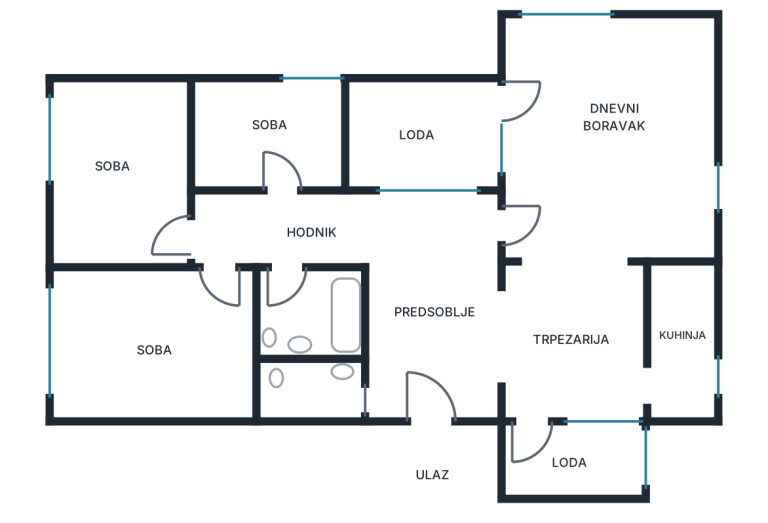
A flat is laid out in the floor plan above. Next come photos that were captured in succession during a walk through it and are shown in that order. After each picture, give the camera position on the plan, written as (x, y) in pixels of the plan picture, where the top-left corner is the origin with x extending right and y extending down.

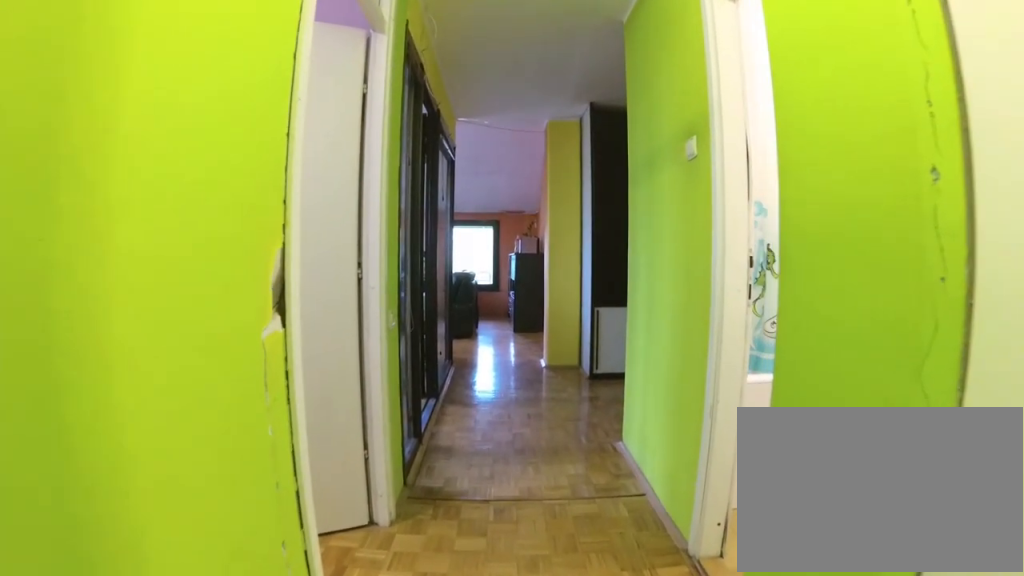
(222, 226)
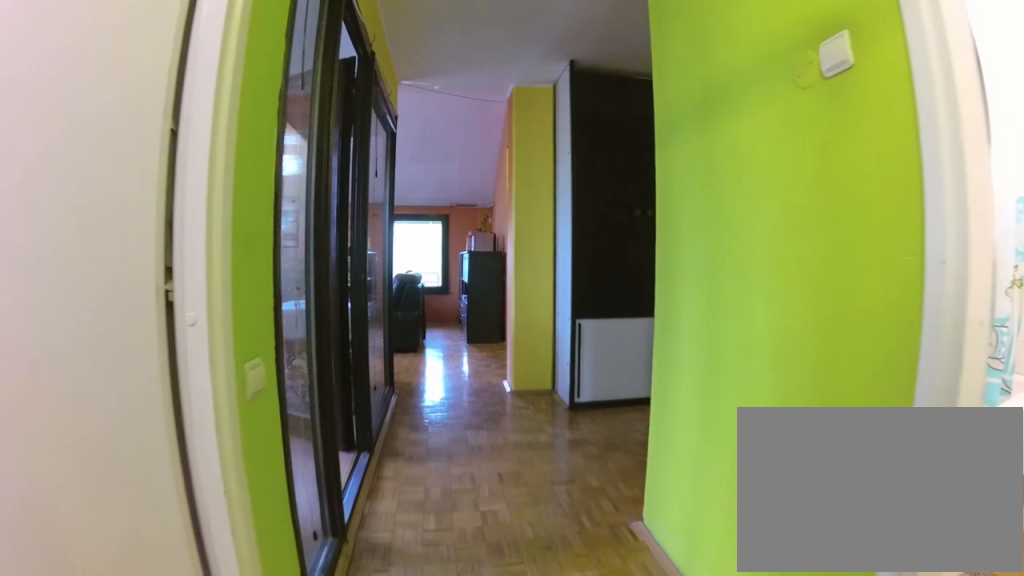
(265, 226)
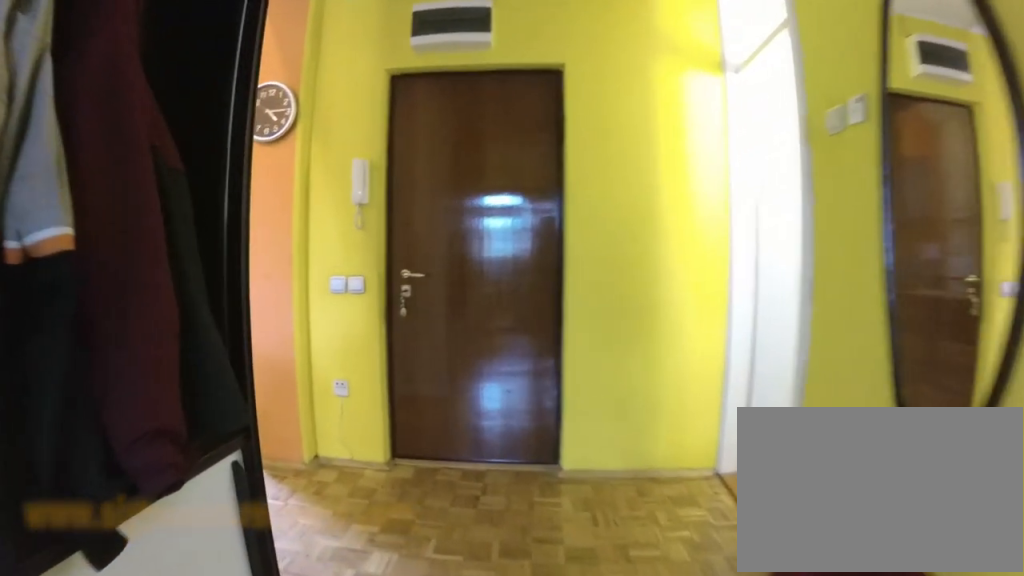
(425, 272)
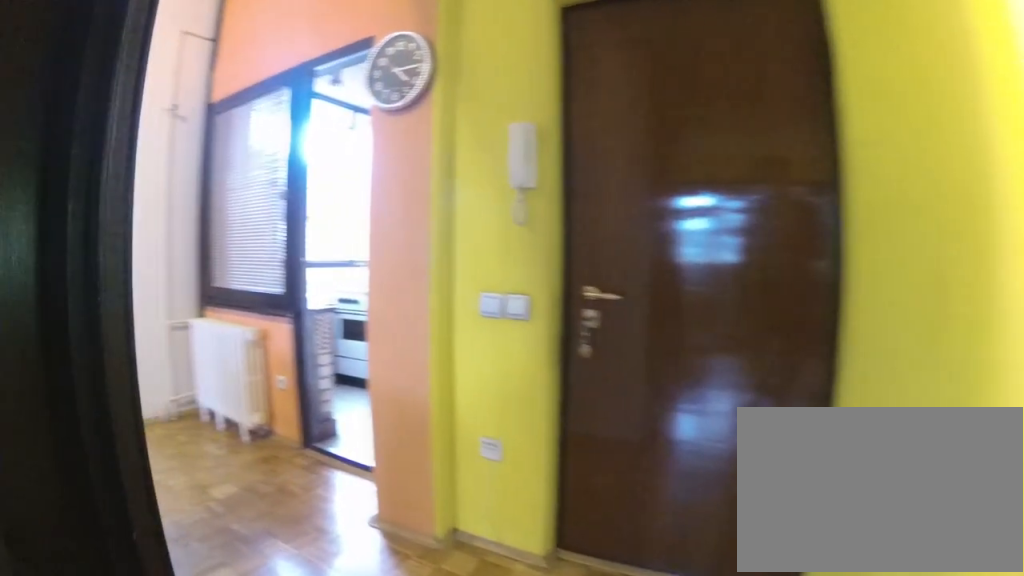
(439, 309)
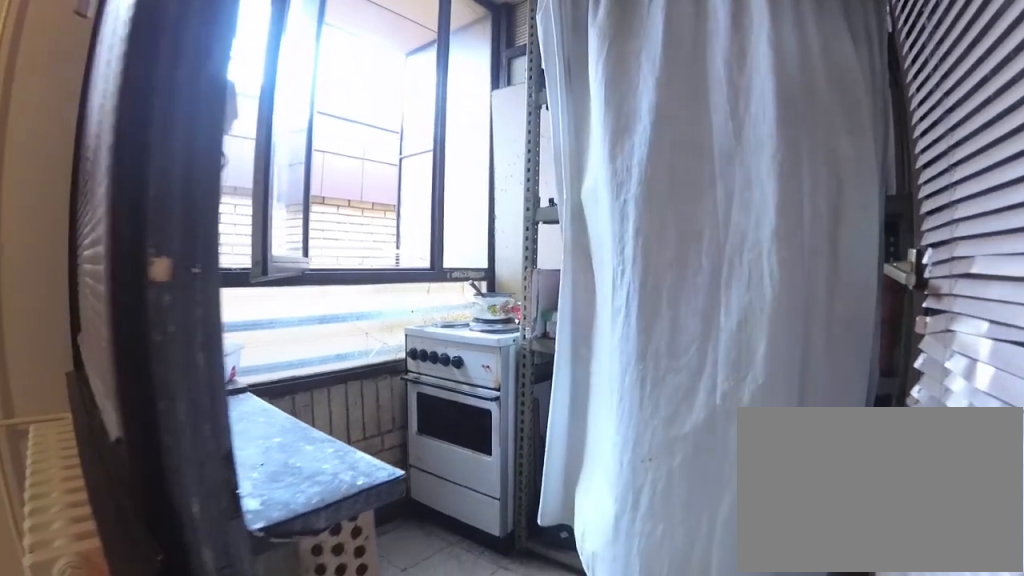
(525, 414)
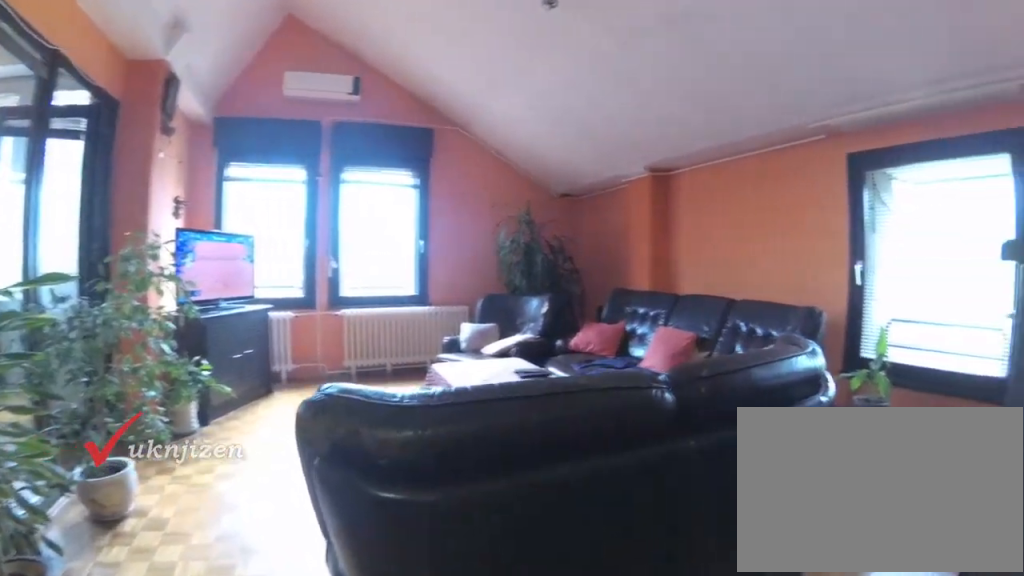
(606, 270)
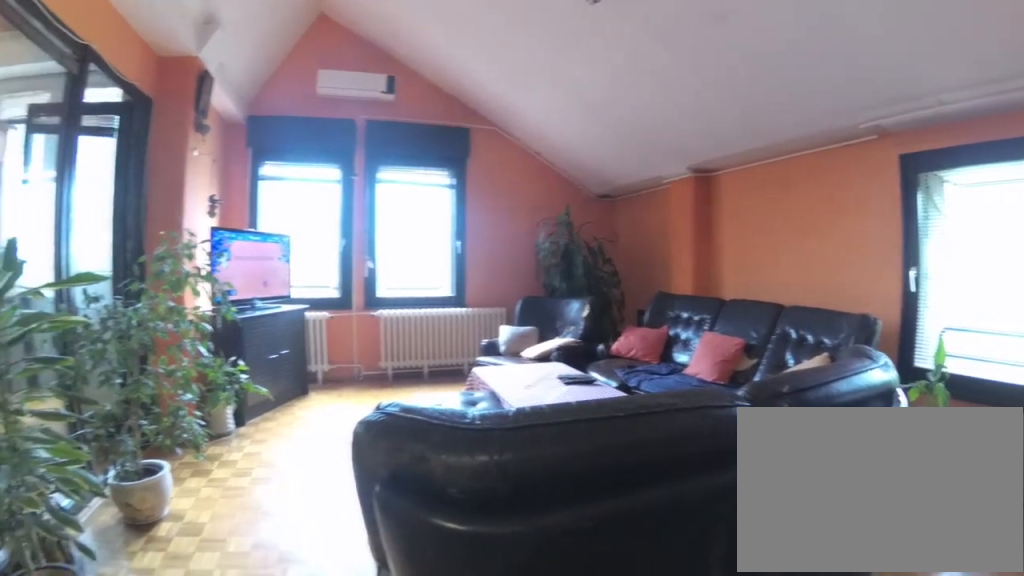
(605, 265)
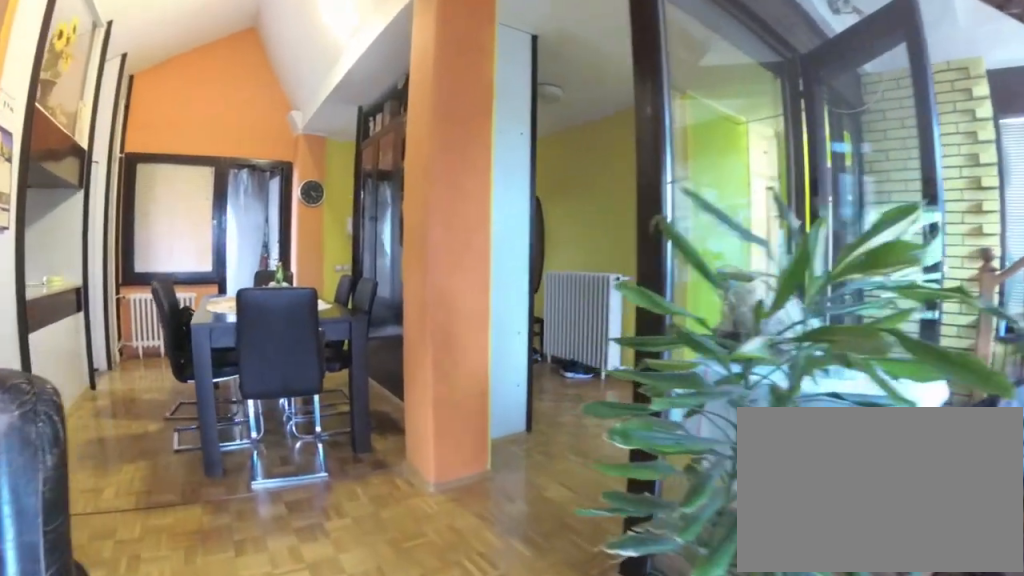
(571, 144)
